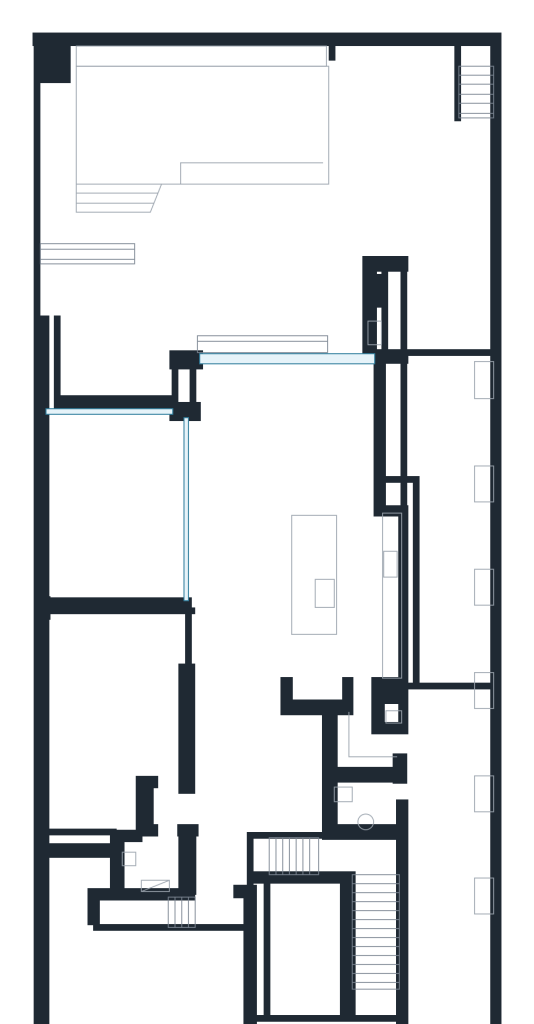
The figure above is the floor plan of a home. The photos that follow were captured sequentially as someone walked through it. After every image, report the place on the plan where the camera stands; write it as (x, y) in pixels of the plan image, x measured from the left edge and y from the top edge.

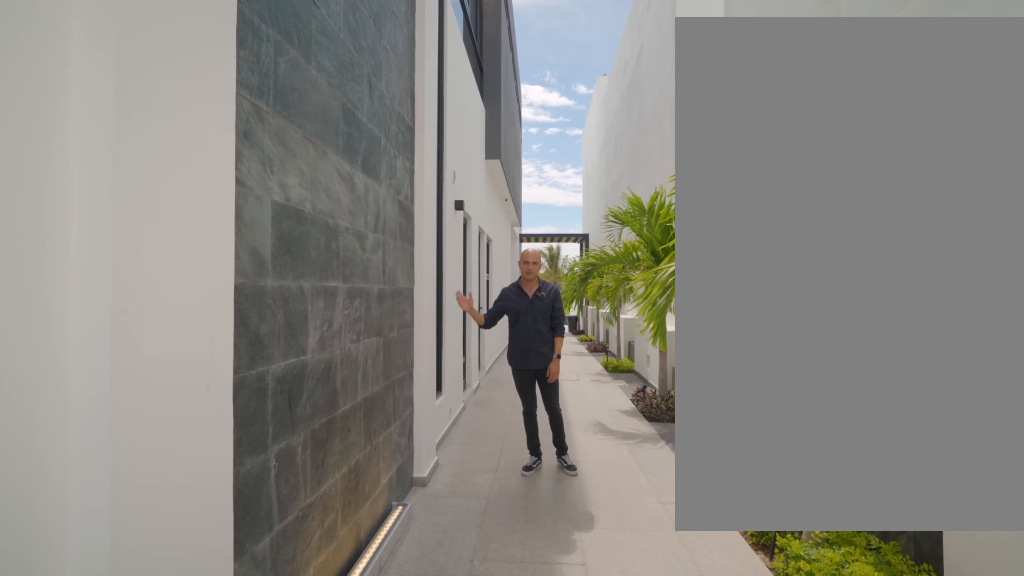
(455, 996)
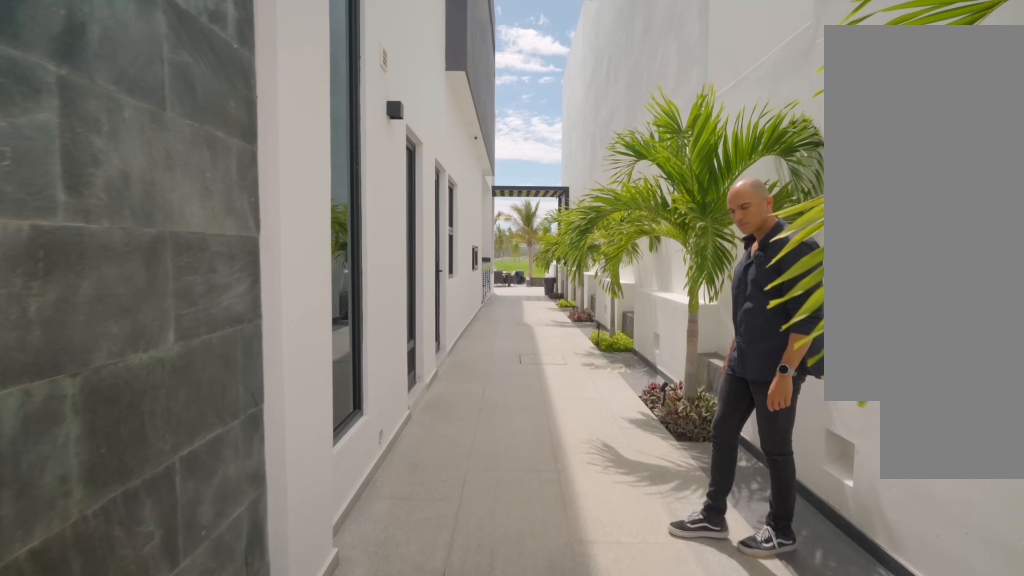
(442, 937)
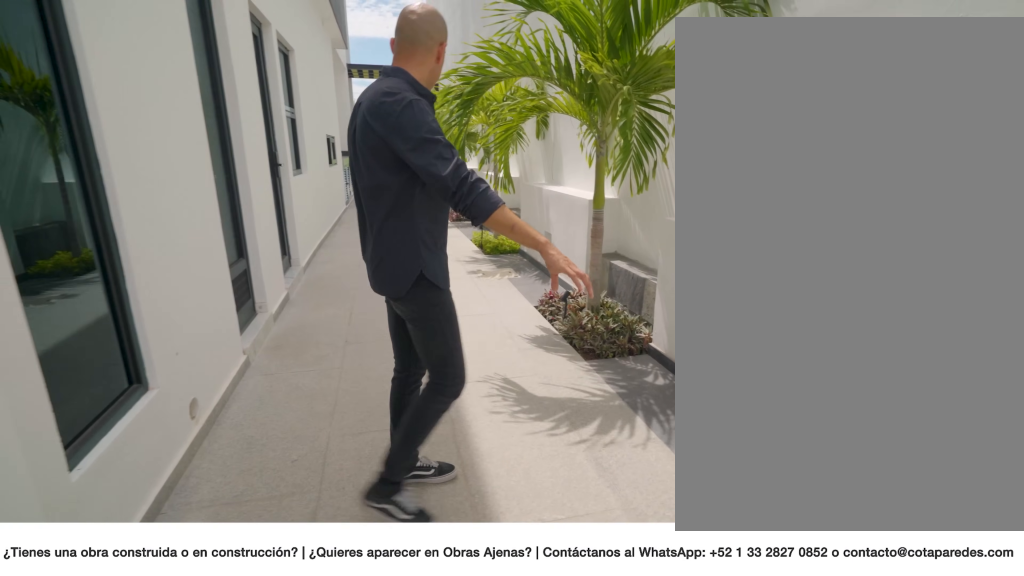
(442, 938)
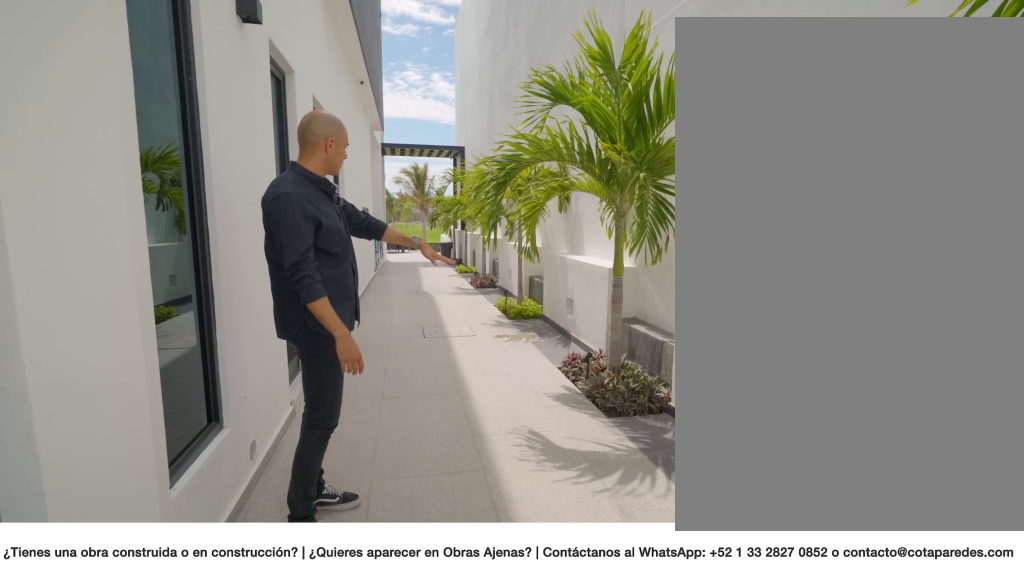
(442, 938)
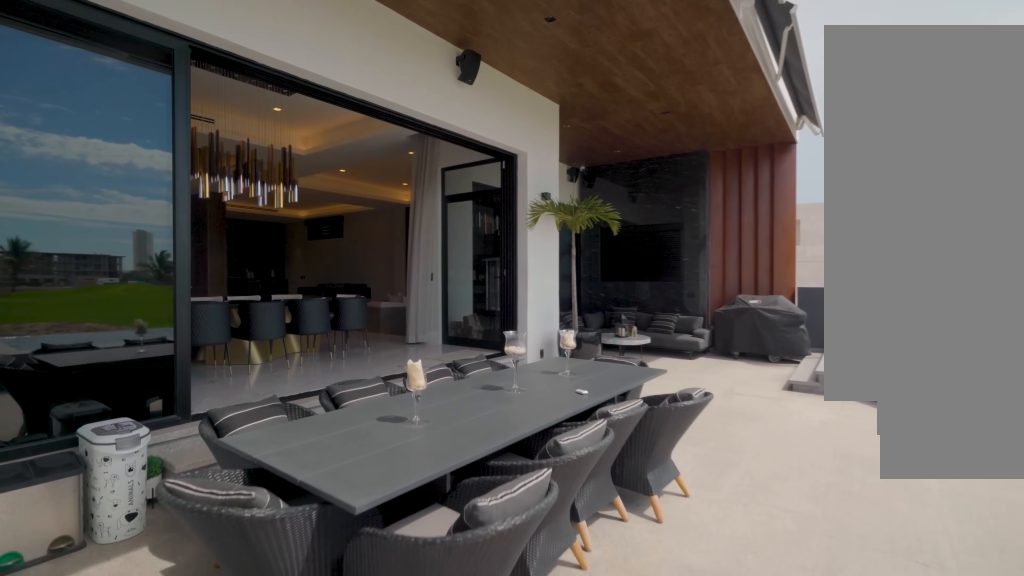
(358, 267)
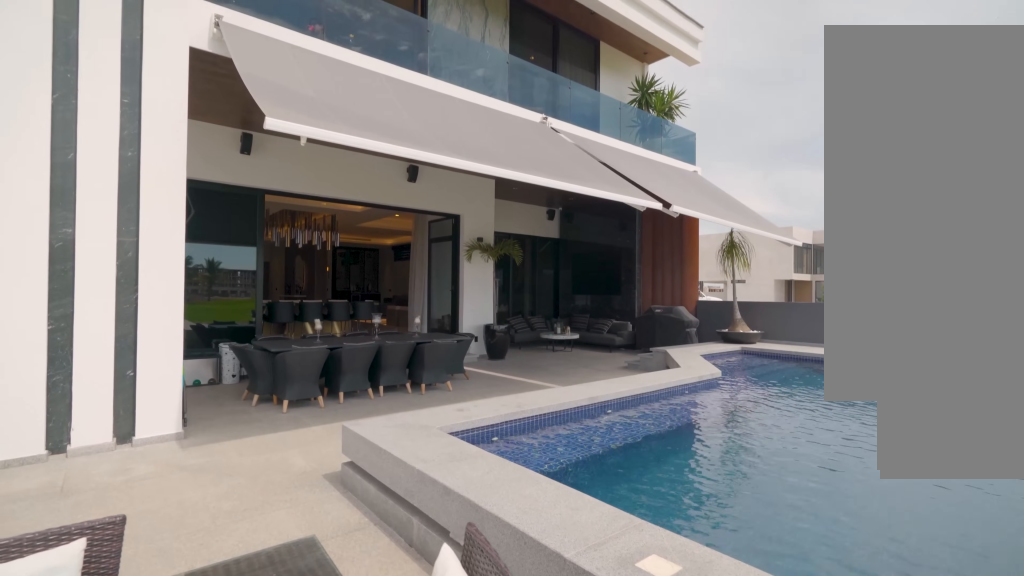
(372, 174)
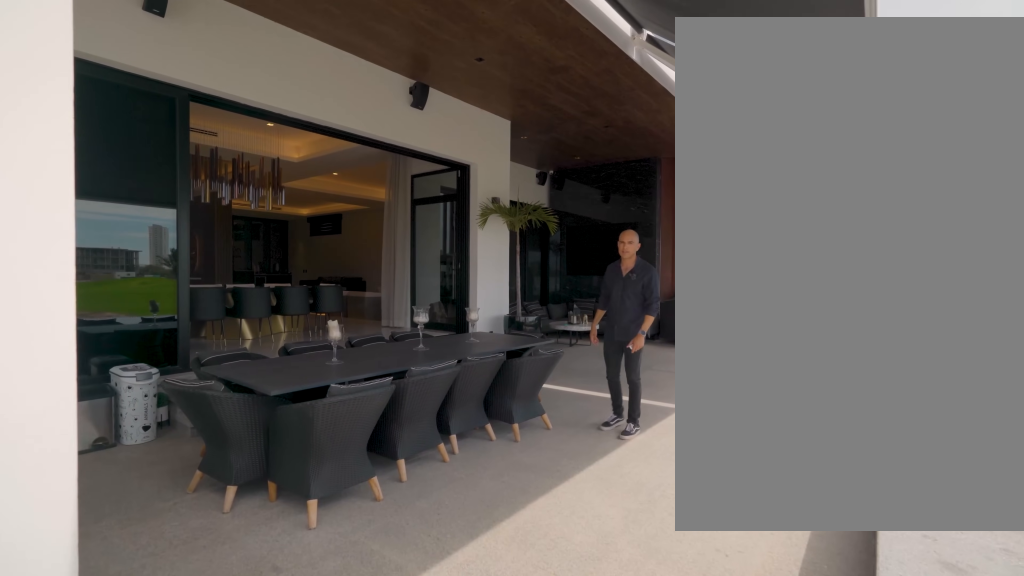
(372, 174)
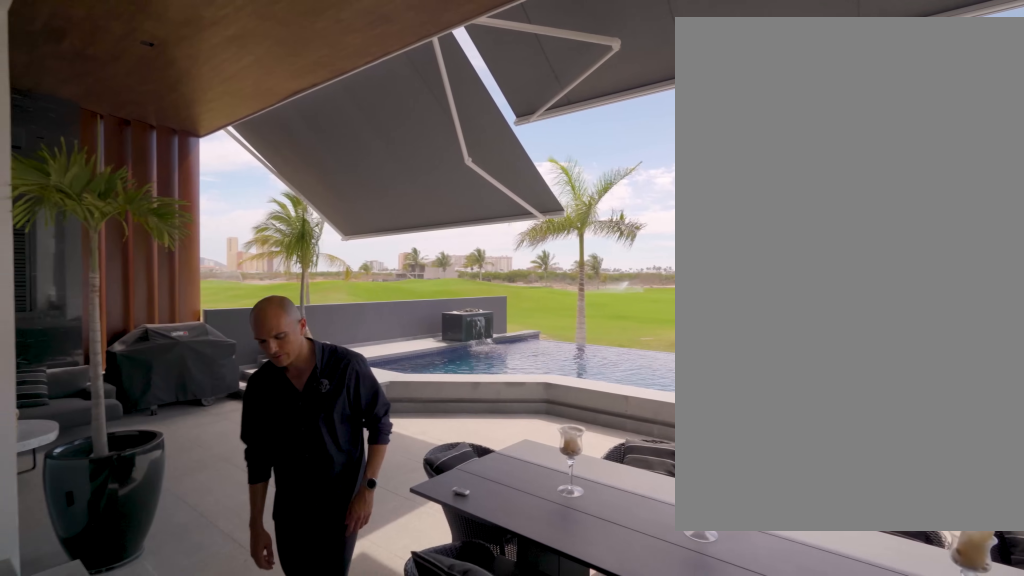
(267, 357)
